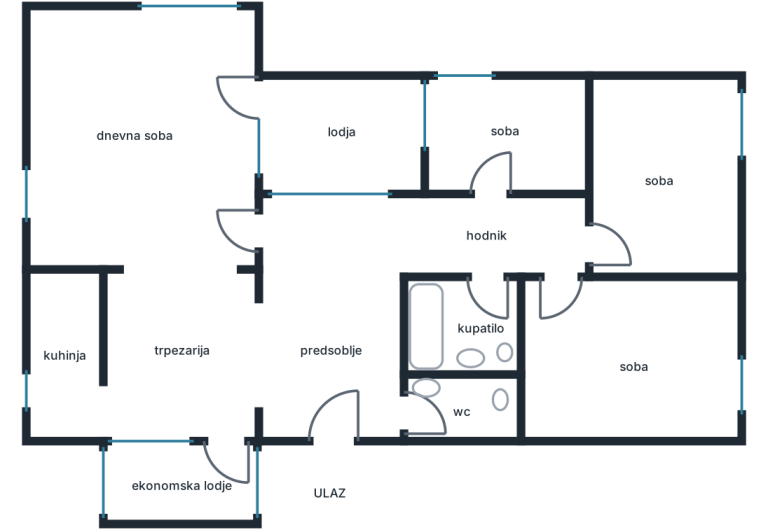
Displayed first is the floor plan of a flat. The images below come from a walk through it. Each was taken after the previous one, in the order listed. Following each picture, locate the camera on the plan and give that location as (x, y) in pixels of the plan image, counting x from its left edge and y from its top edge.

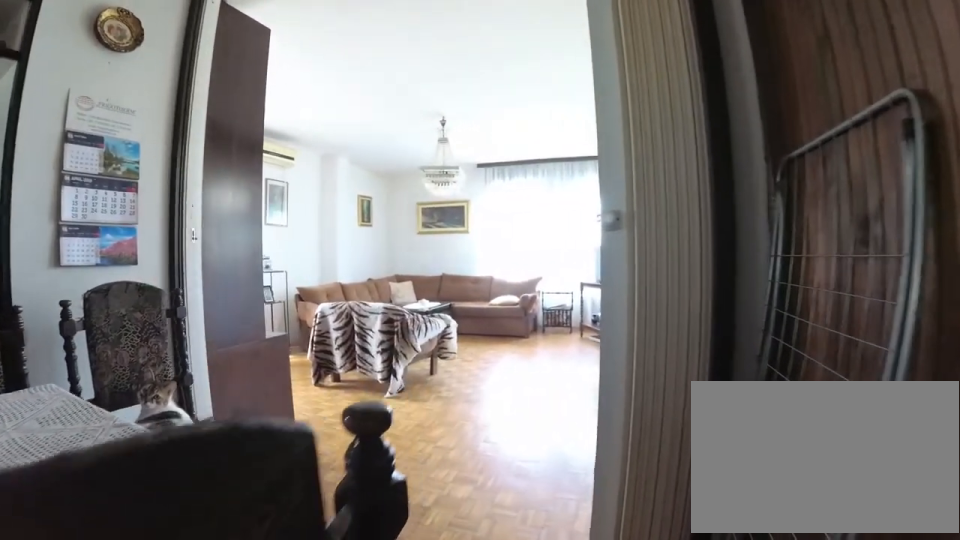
(215, 344)
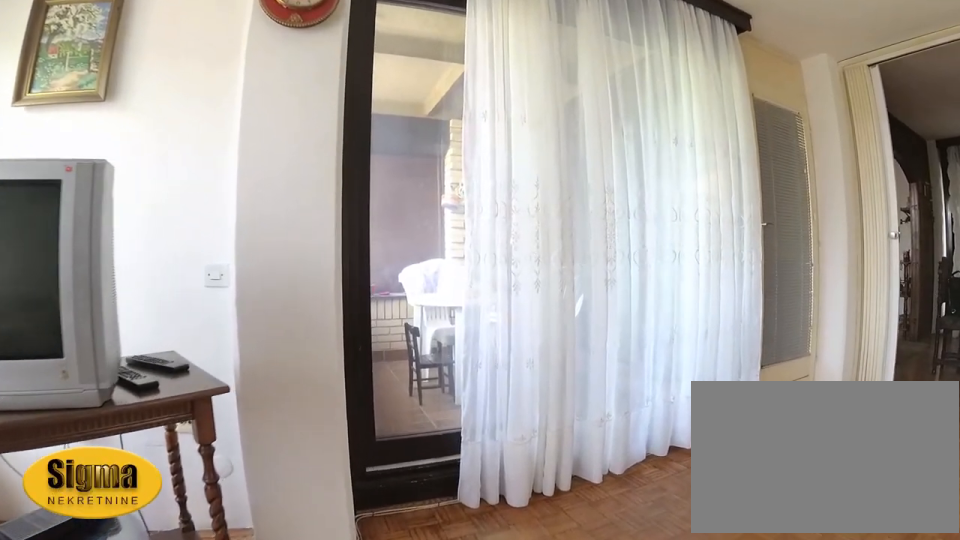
(111, 82)
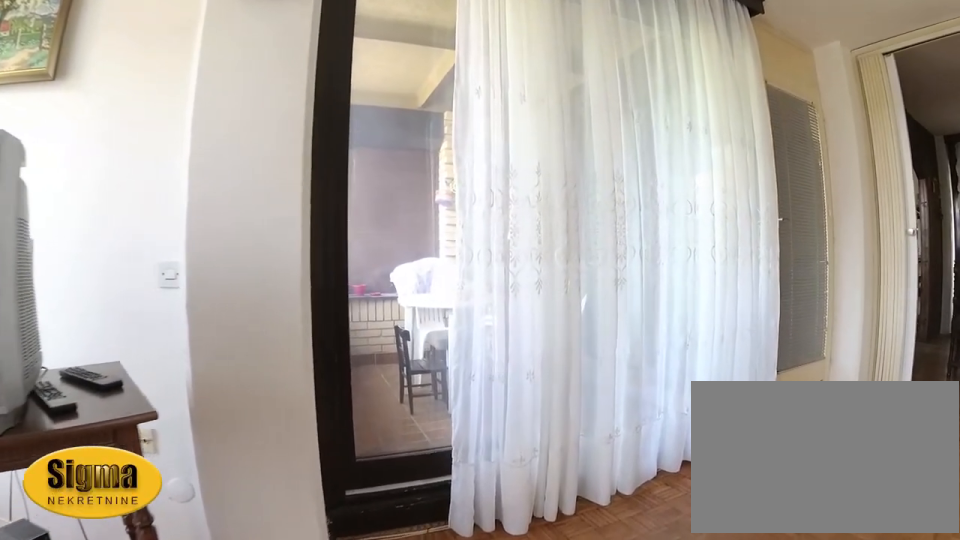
(119, 83)
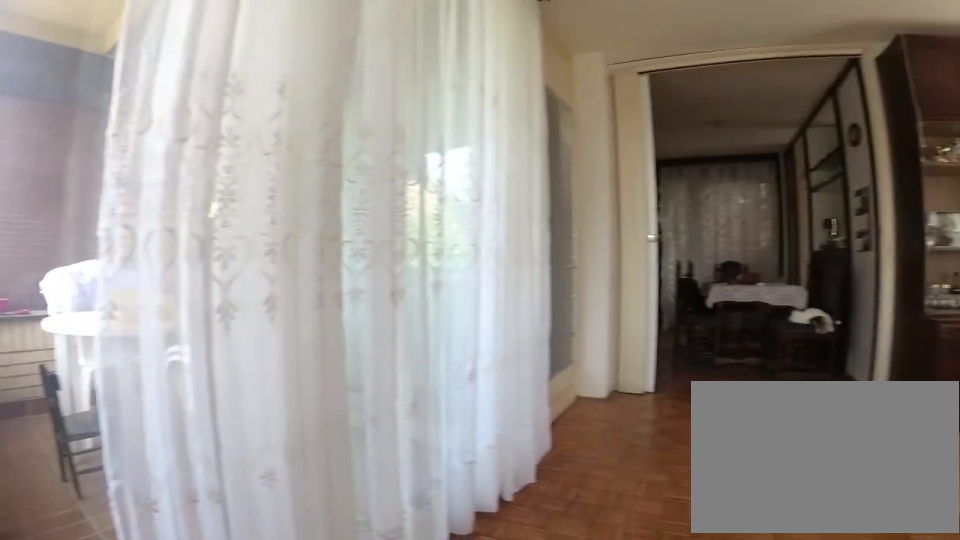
(213, 65)
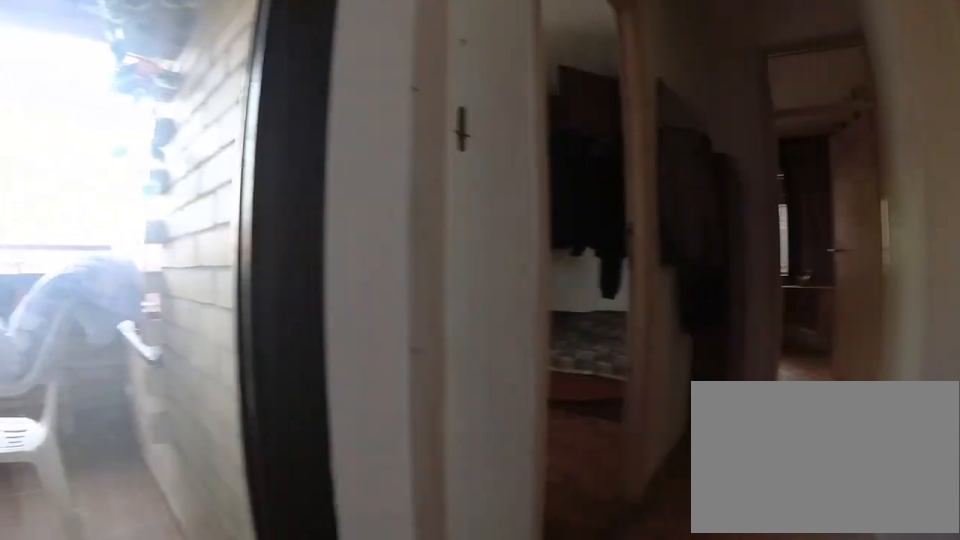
(350, 232)
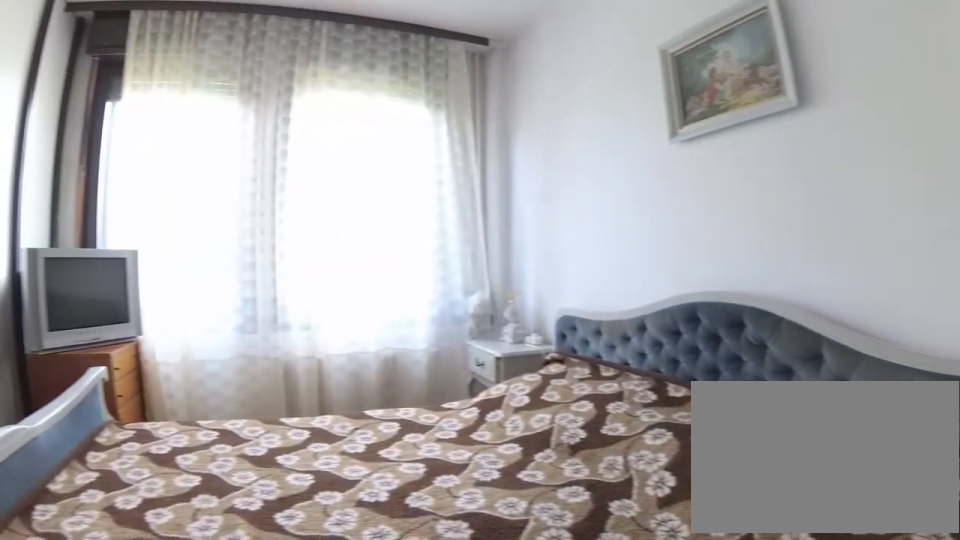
(532, 383)
